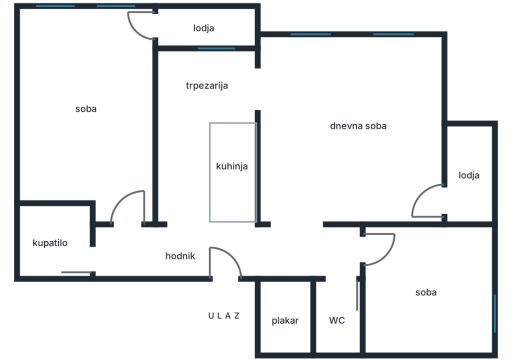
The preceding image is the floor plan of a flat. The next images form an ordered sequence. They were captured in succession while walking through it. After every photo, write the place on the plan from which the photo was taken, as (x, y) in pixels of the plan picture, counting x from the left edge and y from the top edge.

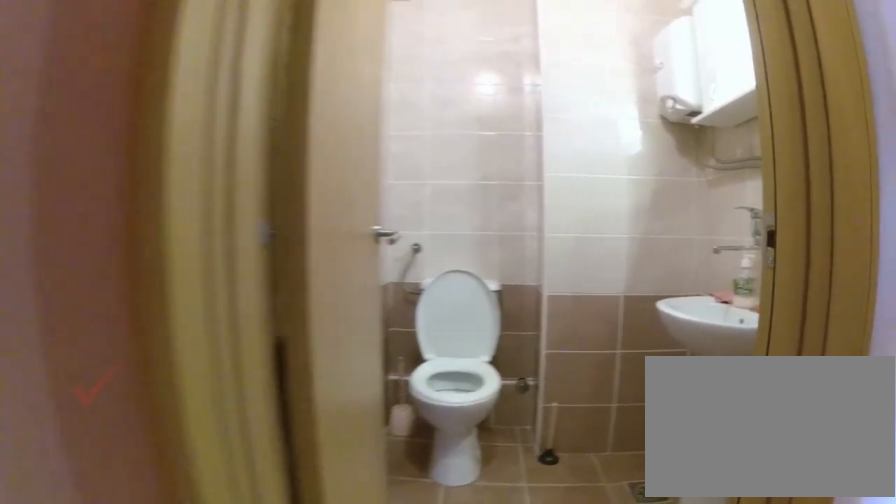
(313, 265)
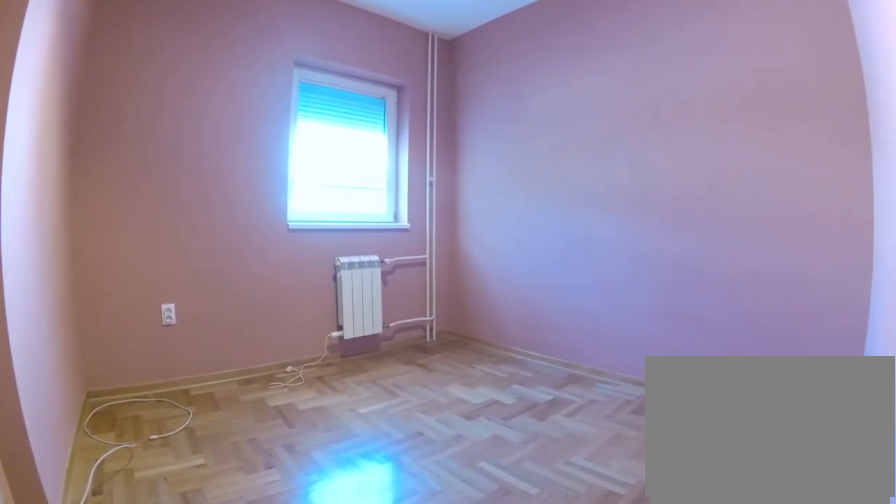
(369, 250)
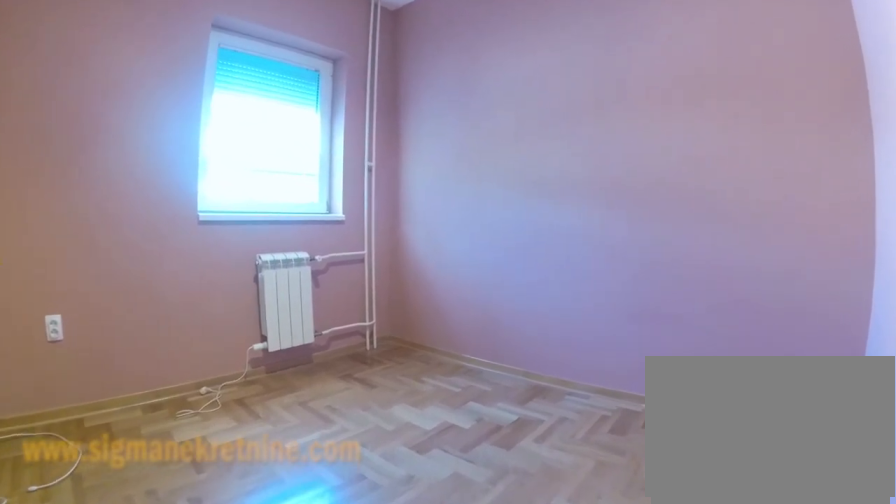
(386, 277)
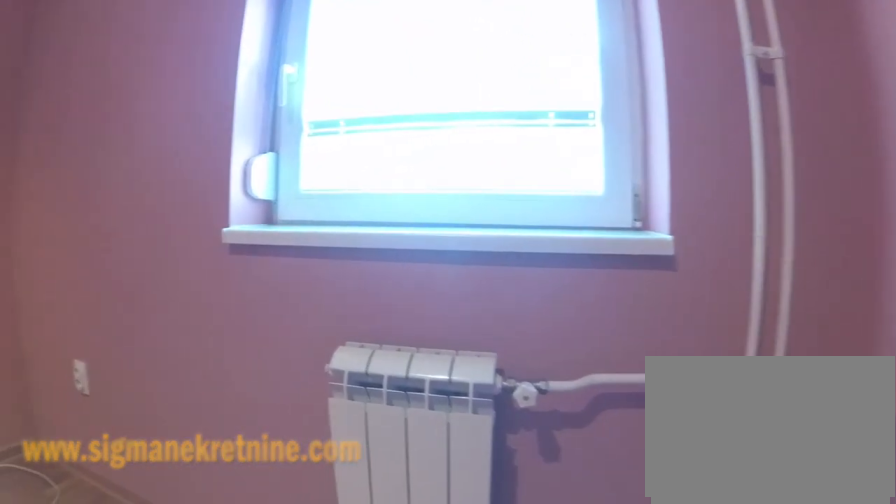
(452, 335)
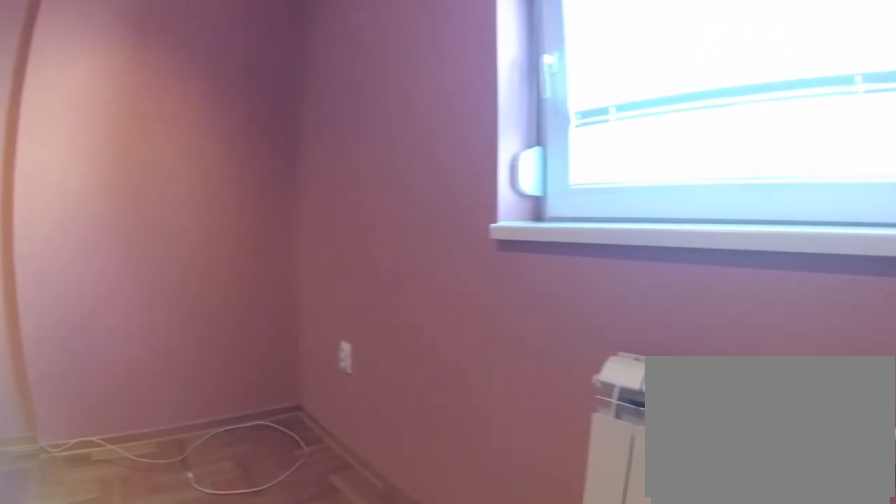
(458, 338)
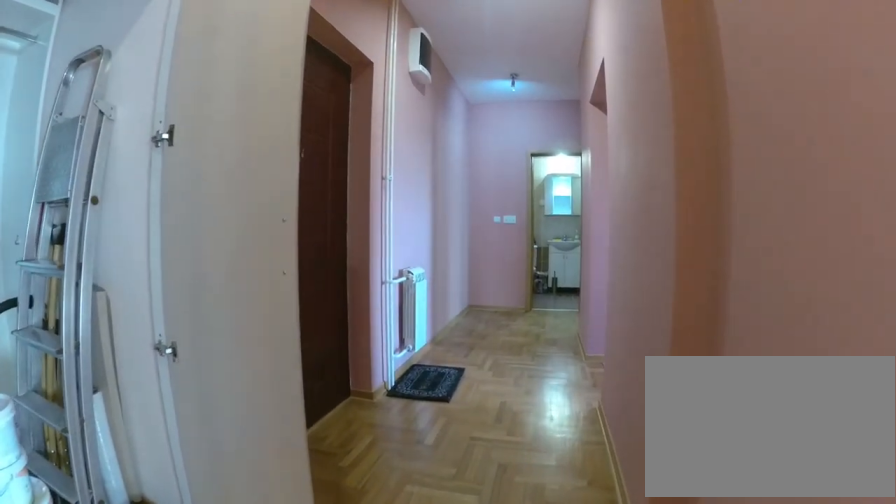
(303, 250)
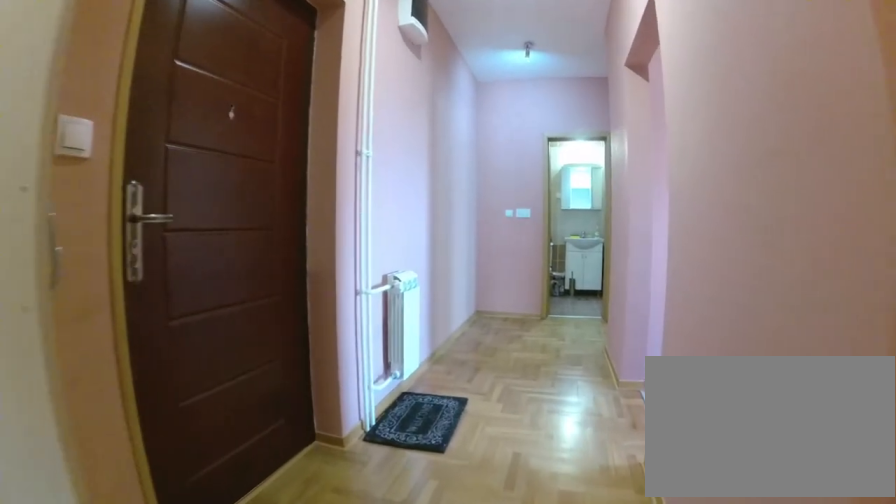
(287, 251)
